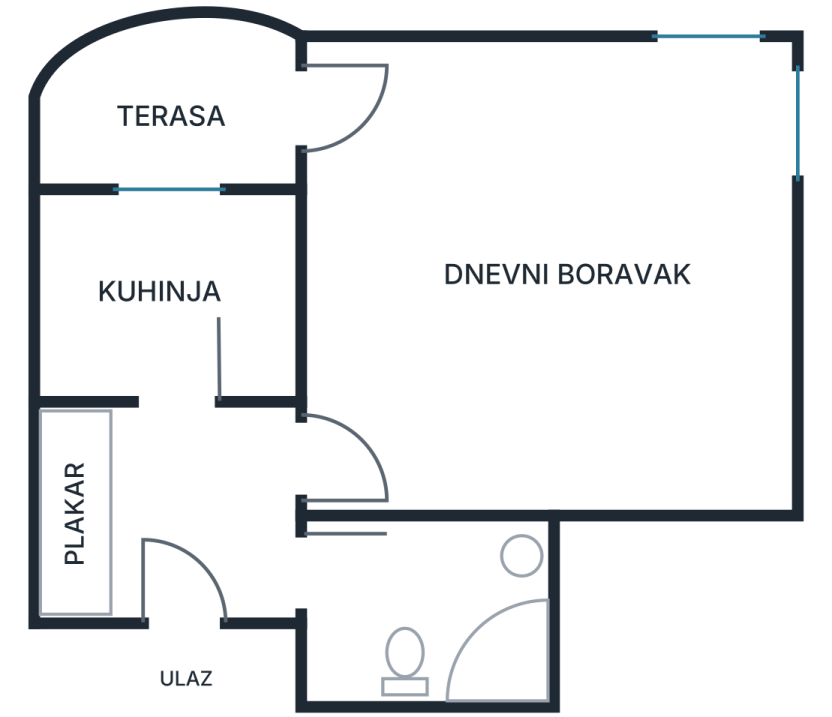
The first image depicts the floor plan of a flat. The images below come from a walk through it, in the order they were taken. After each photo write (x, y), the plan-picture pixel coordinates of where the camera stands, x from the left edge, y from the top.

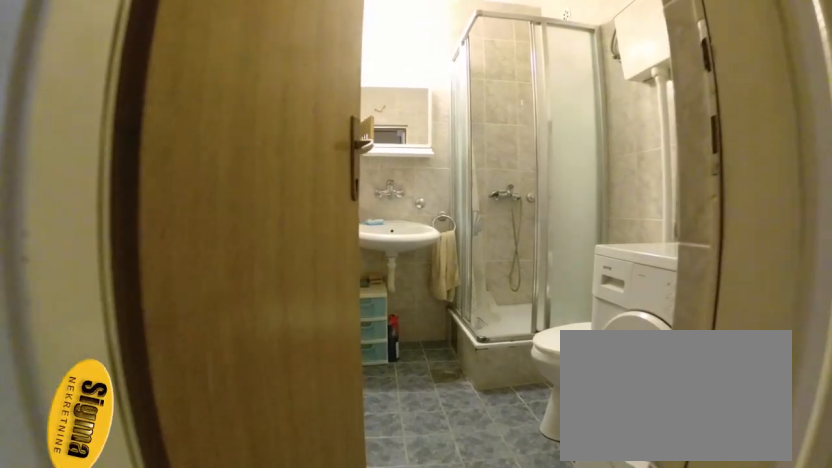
(231, 563)
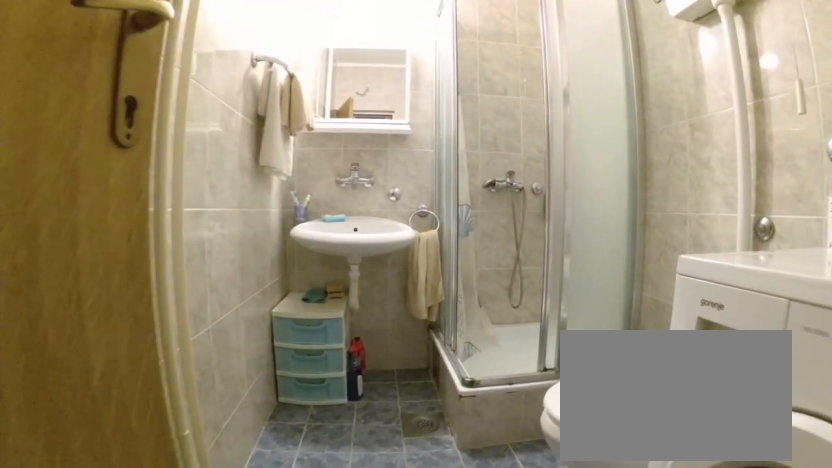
(310, 561)
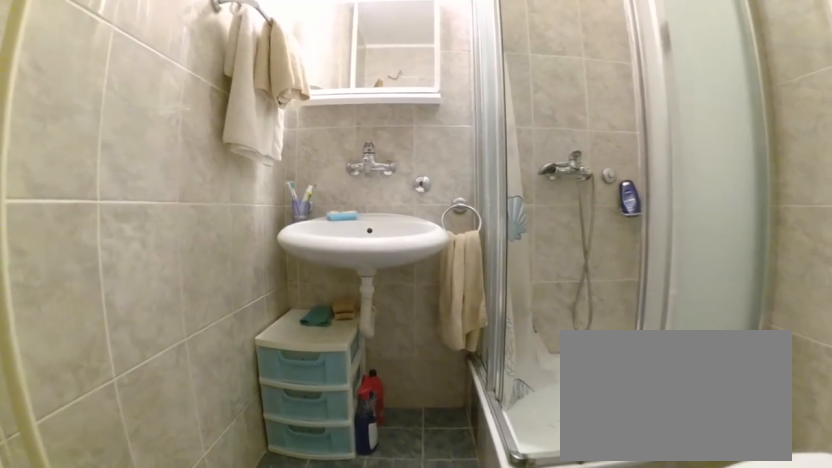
(367, 563)
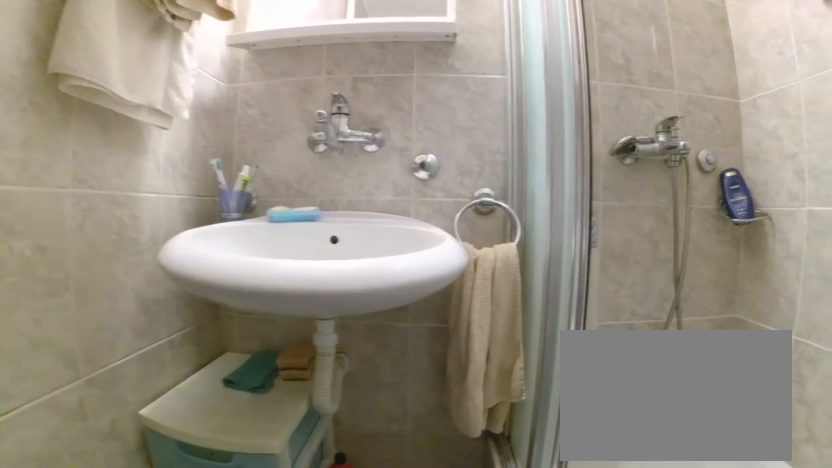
(470, 560)
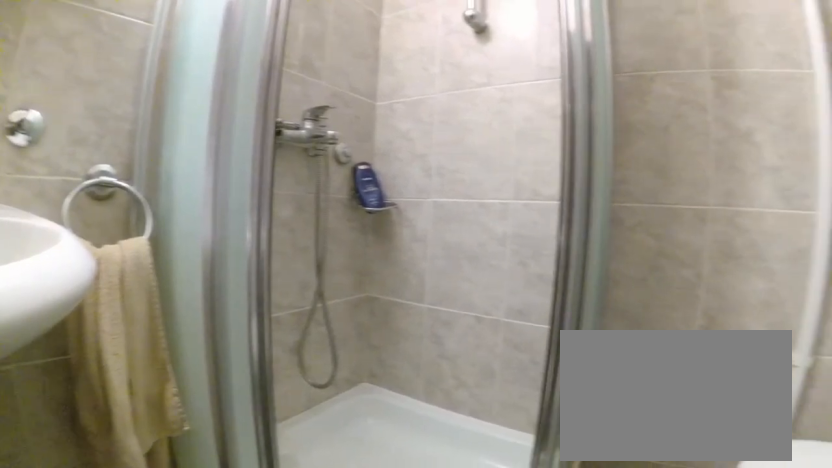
(484, 533)
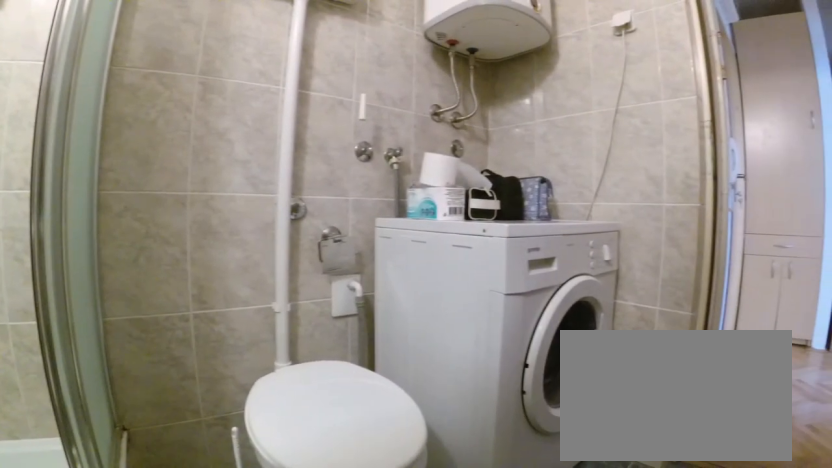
(522, 538)
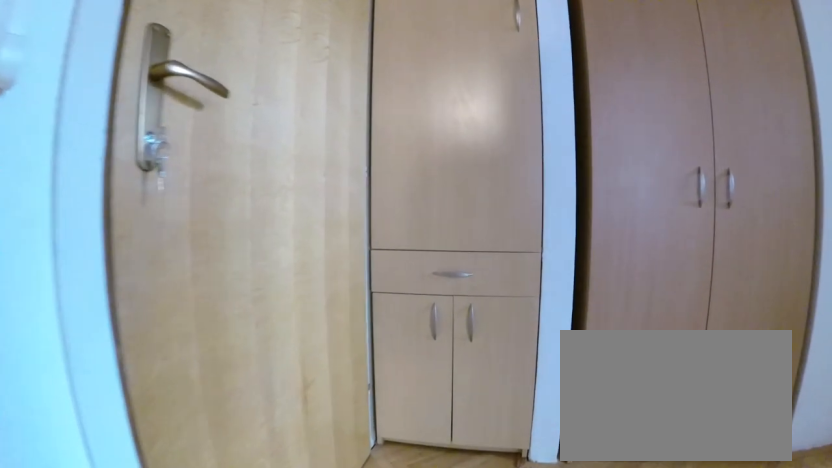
(265, 557)
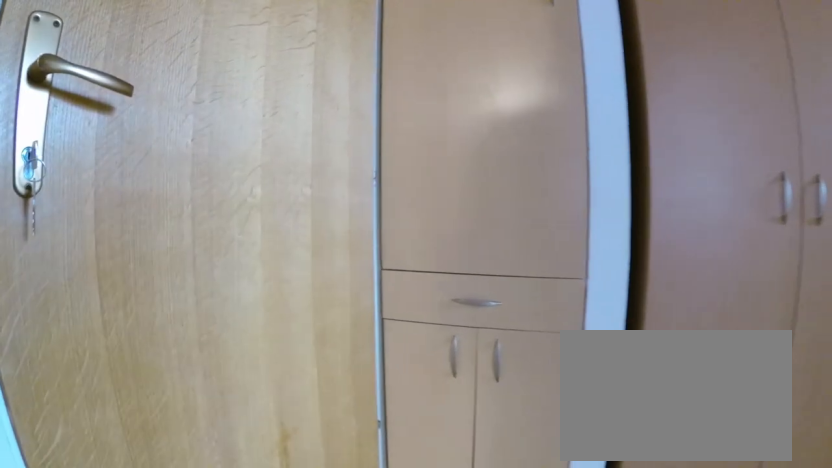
(231, 558)
